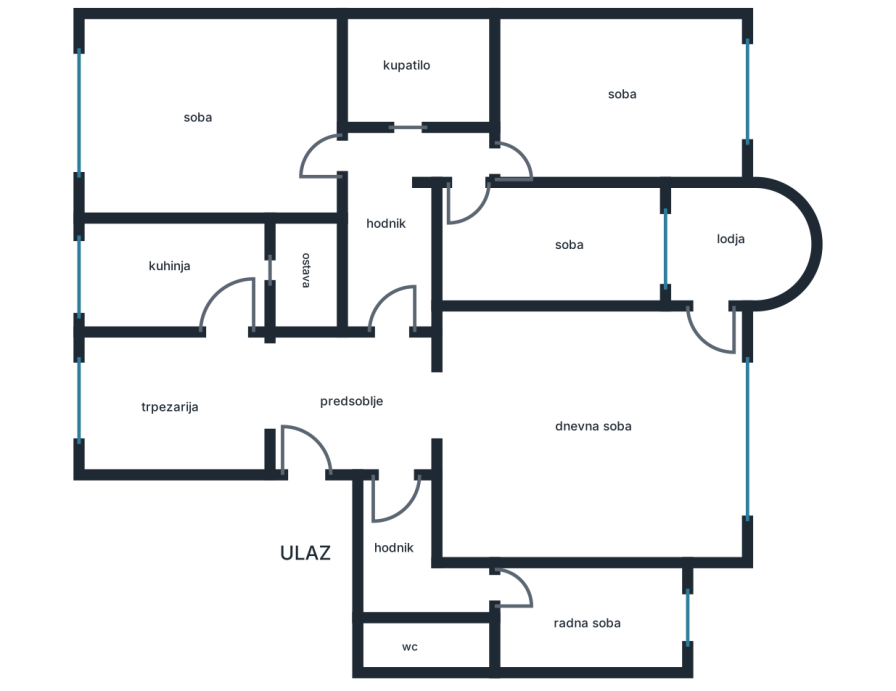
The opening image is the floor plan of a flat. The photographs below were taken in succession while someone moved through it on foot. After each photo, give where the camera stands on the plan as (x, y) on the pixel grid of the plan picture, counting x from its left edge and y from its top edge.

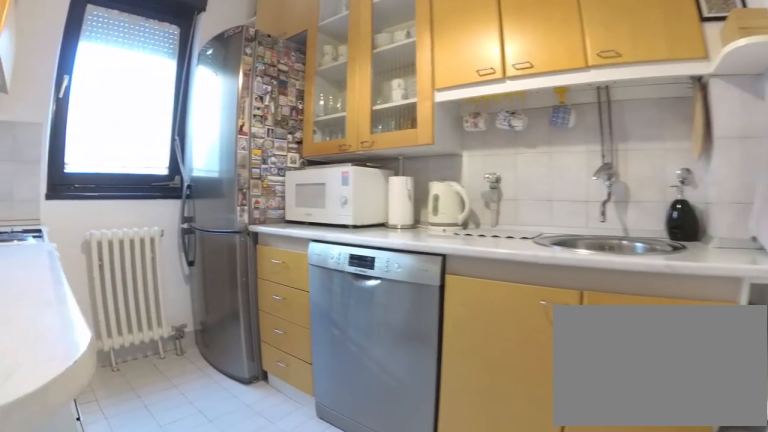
(247, 319)
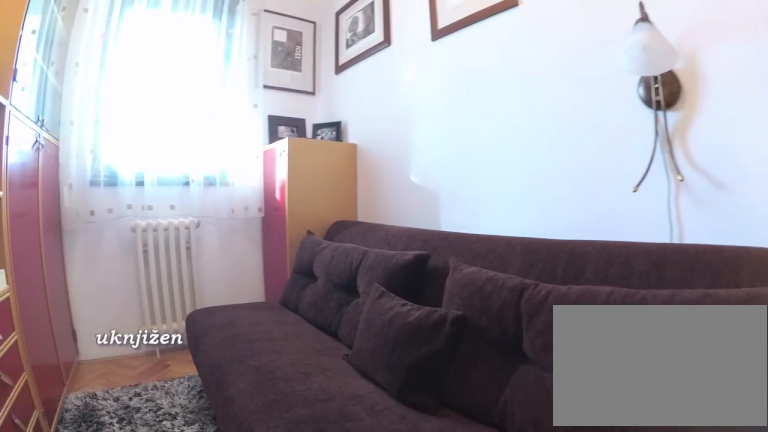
(466, 216)
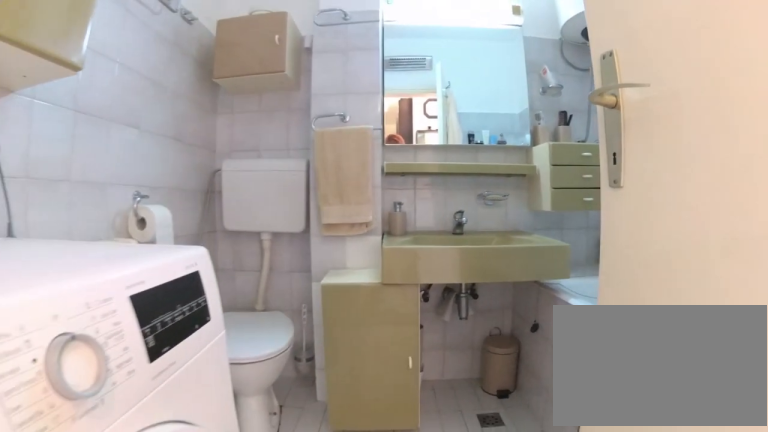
(404, 167)
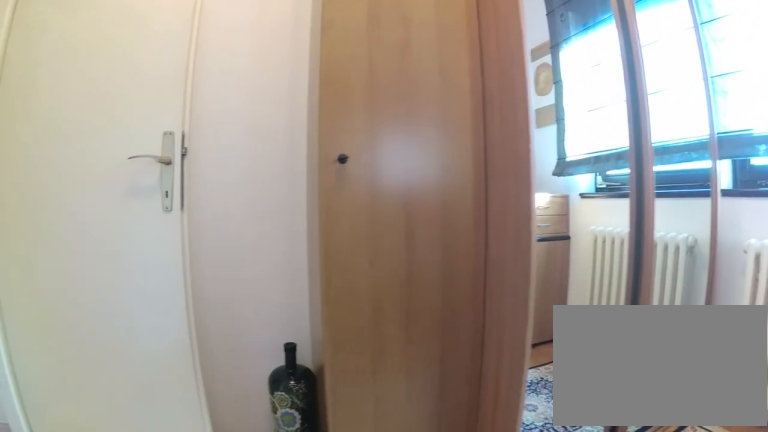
(563, 657)
